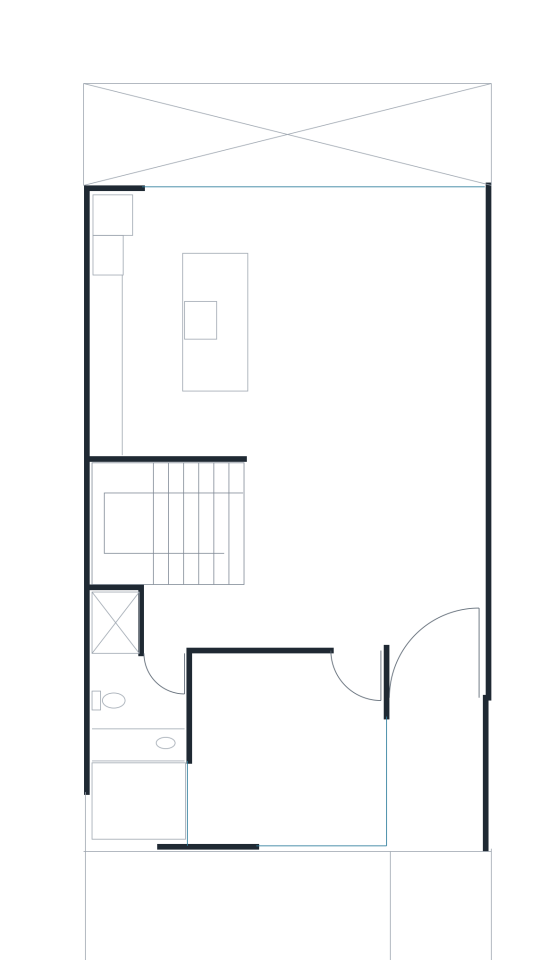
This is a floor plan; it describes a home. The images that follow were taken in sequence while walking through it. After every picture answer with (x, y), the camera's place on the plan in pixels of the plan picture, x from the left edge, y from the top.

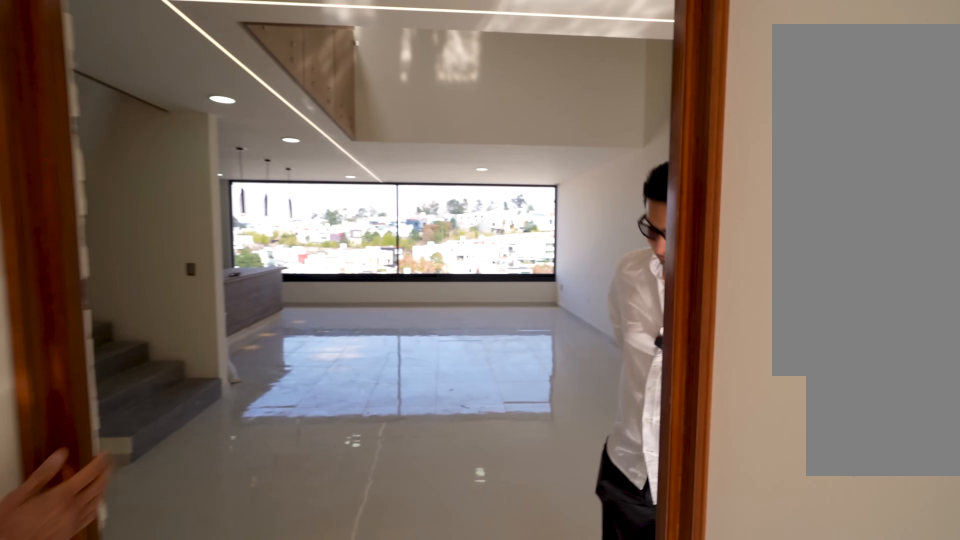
(356, 685)
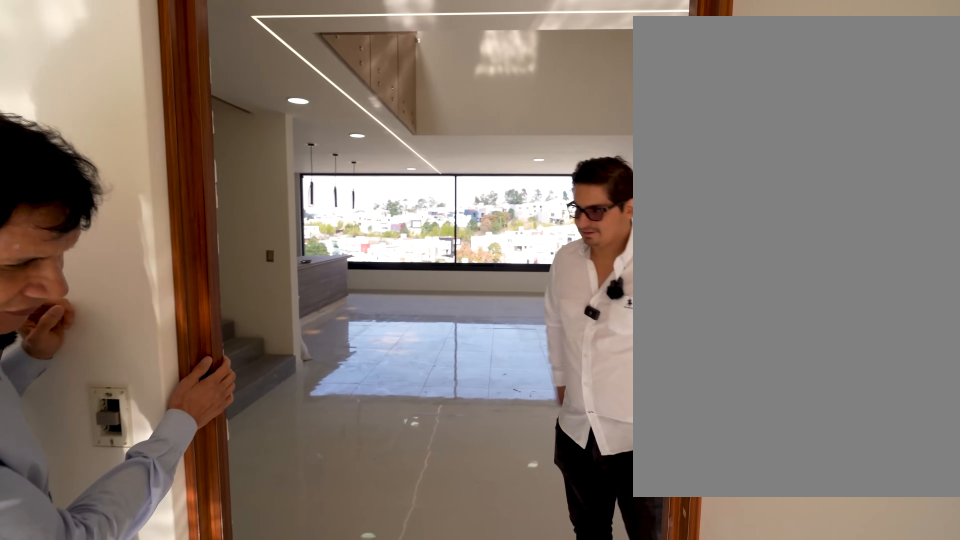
(356, 685)
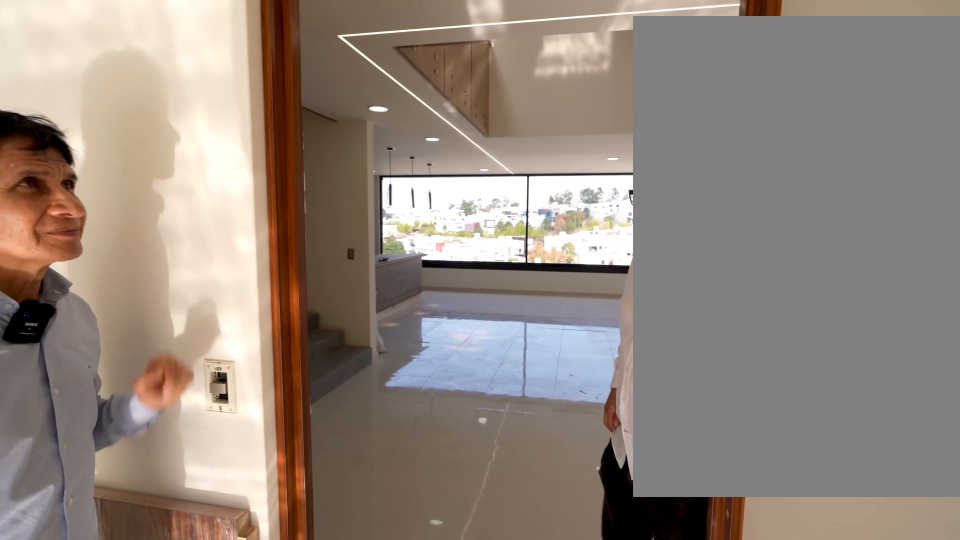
(356, 685)
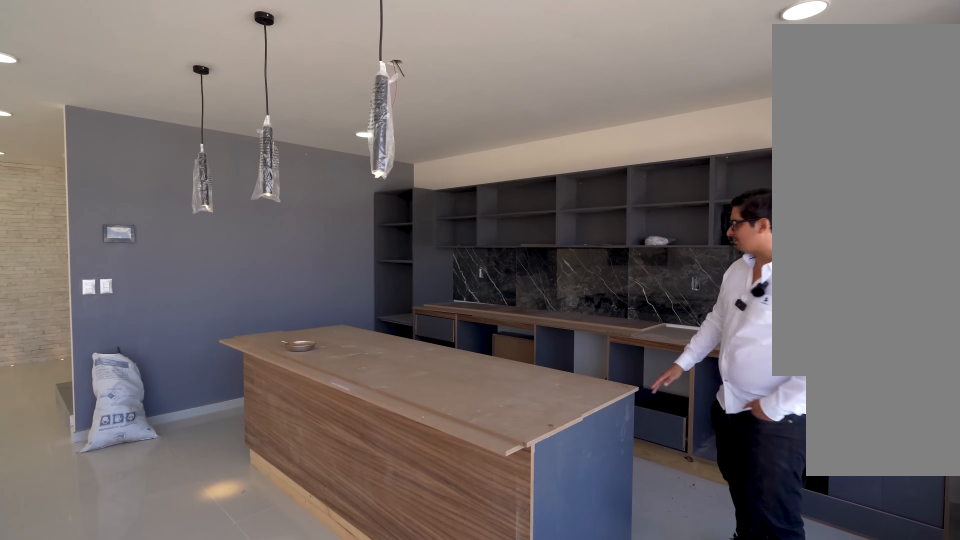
(238, 225)
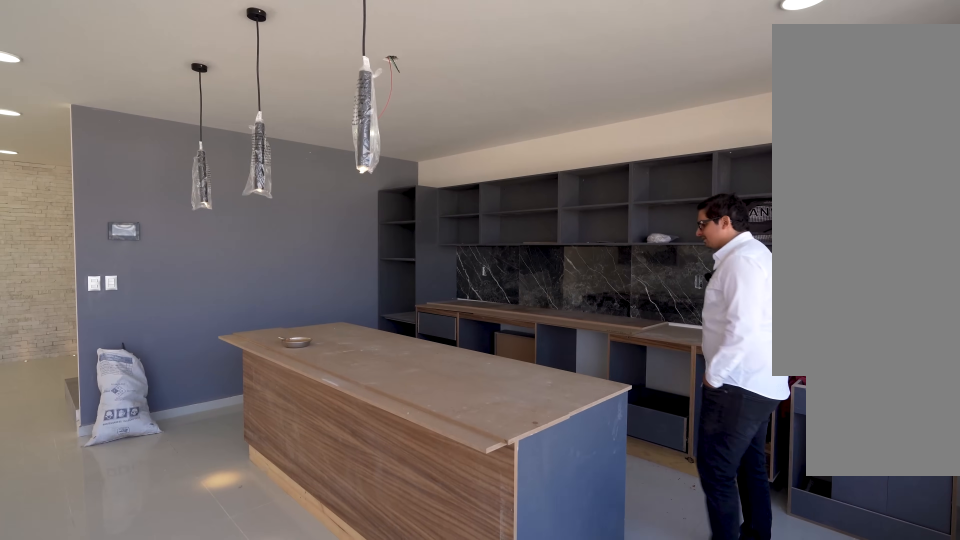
(256, 224)
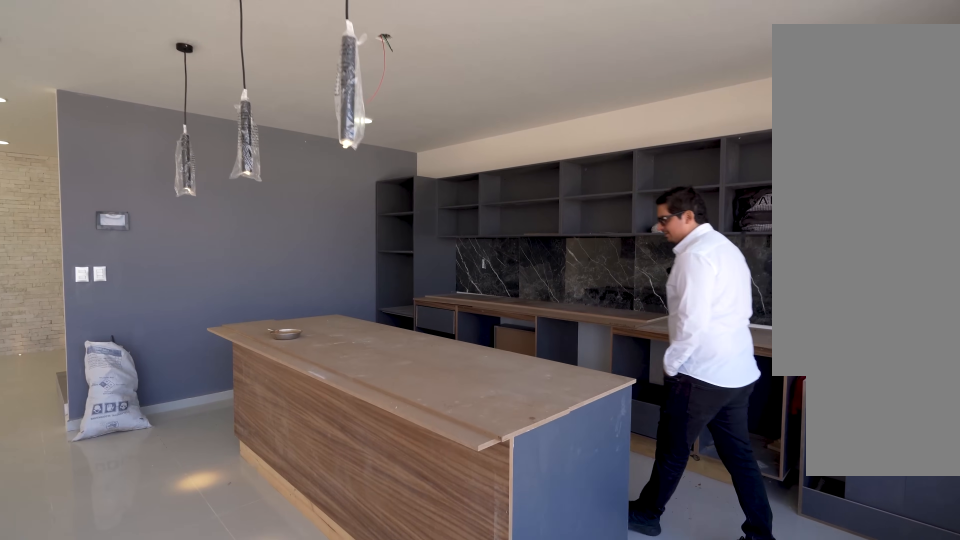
(267, 224)
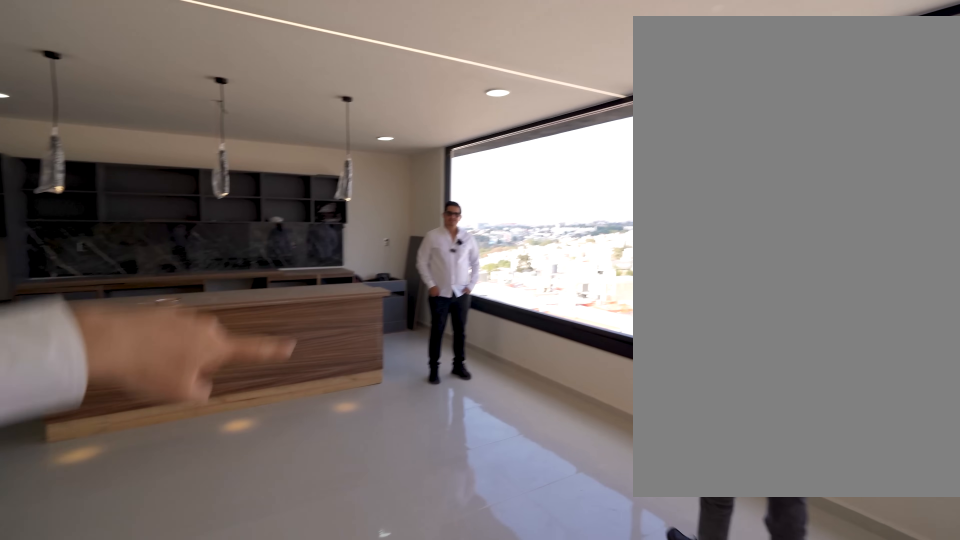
(438, 252)
